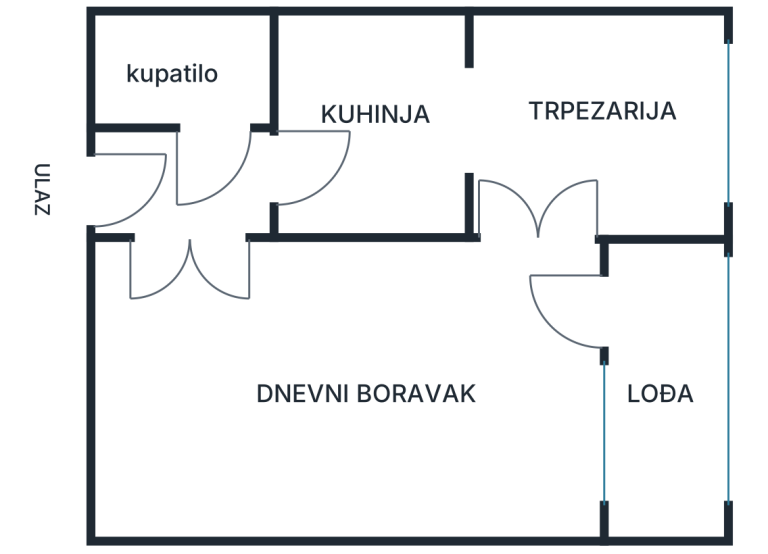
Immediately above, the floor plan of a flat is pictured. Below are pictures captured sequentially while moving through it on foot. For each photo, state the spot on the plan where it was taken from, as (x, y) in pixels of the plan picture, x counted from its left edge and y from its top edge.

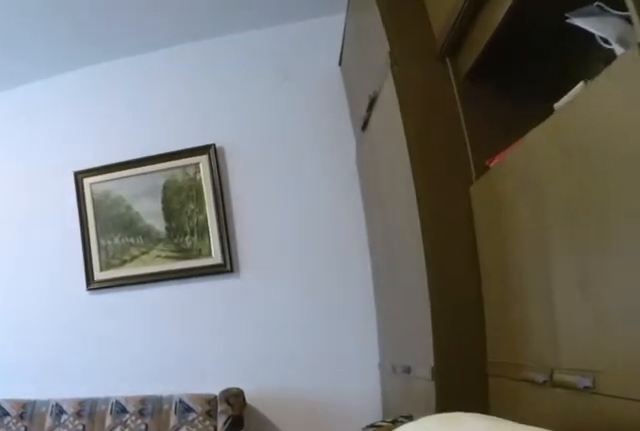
(194, 266)
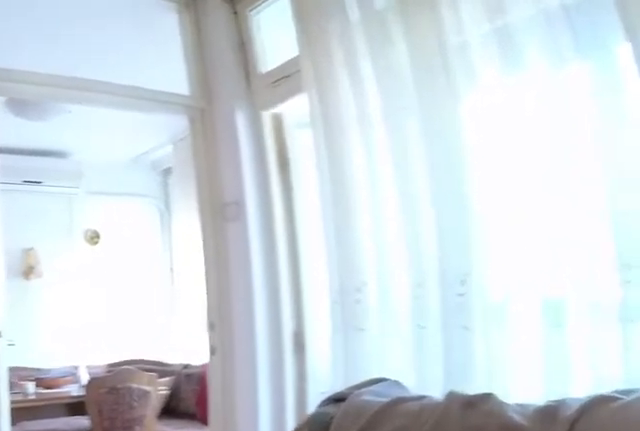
(455, 390)
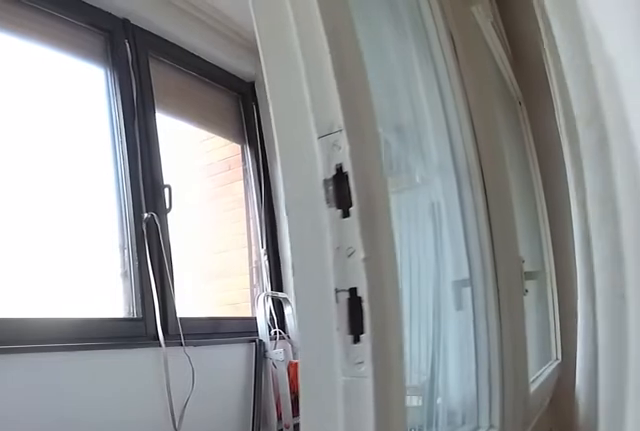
(603, 306)
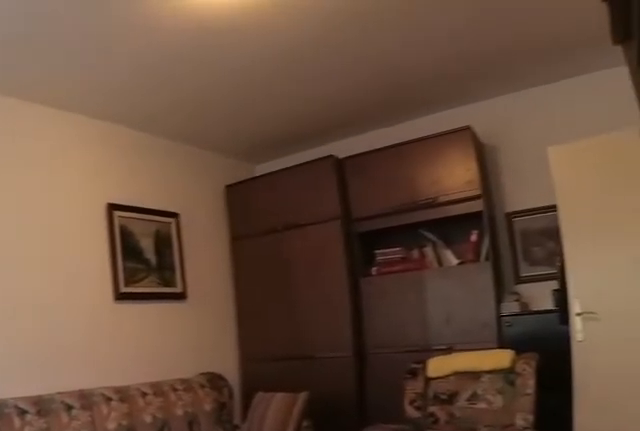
(591, 278)
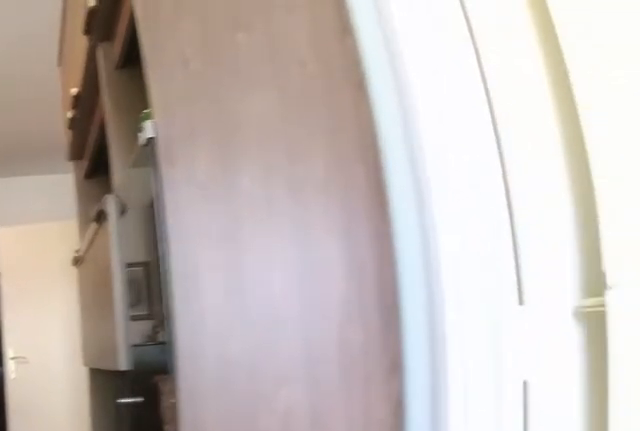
(584, 285)
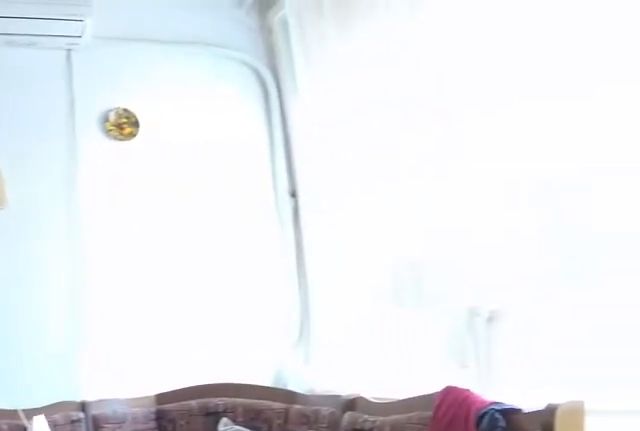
(531, 236)
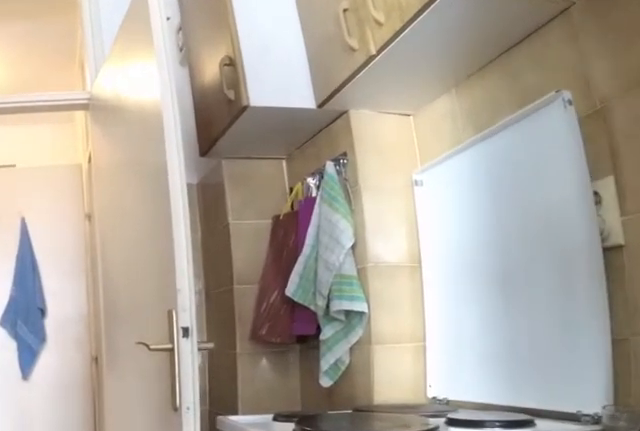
(473, 128)
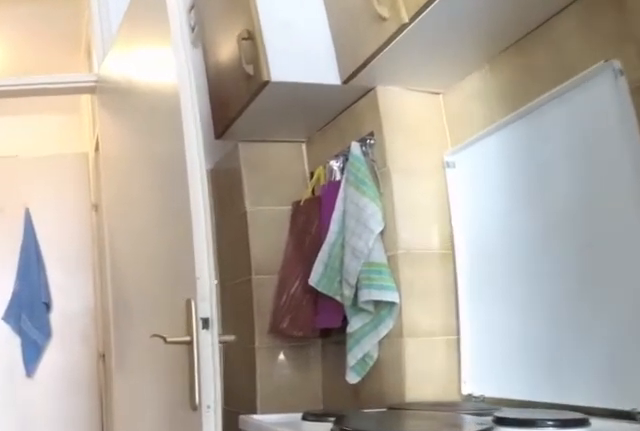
(460, 130)
